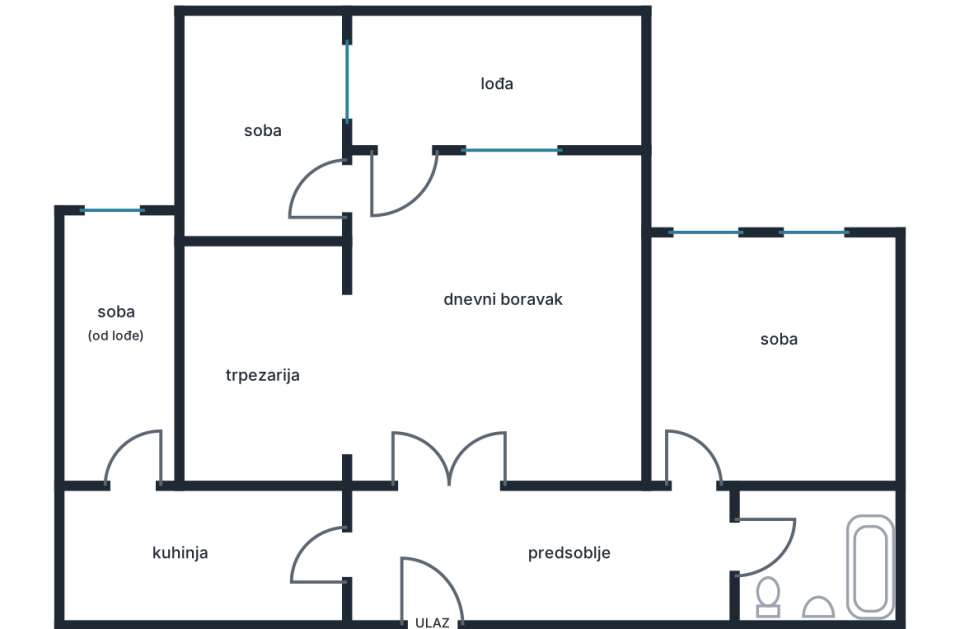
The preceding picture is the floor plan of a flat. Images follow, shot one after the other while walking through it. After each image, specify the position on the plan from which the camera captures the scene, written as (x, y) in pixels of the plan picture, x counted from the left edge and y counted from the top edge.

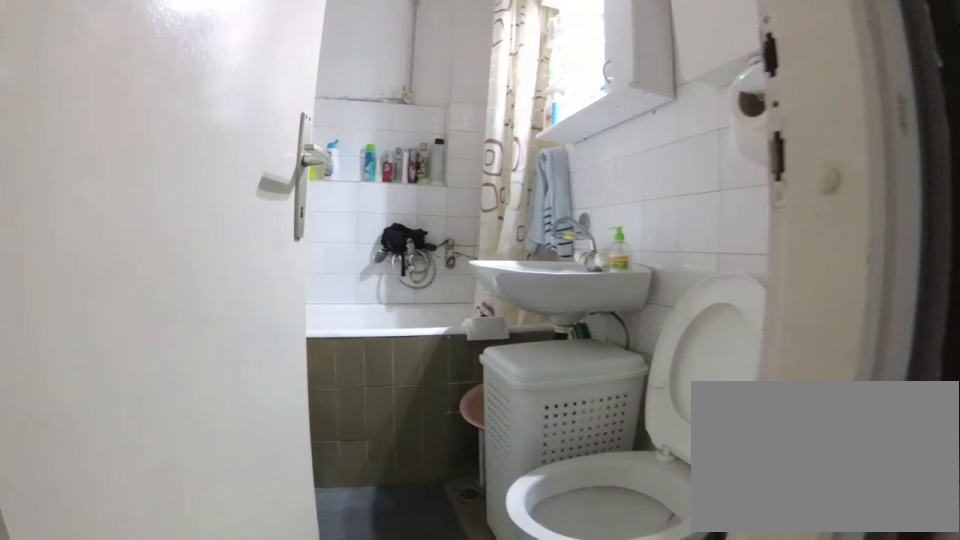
(698, 540)
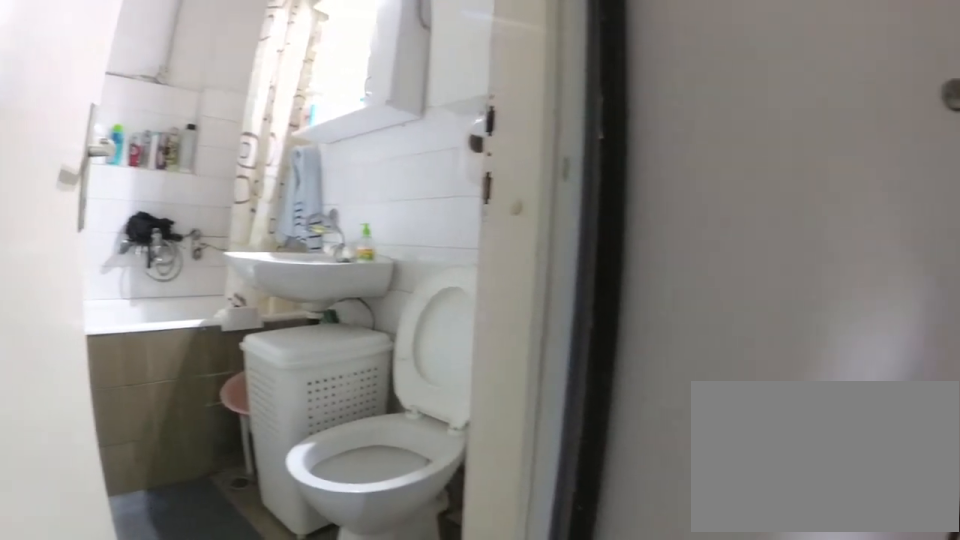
(699, 530)
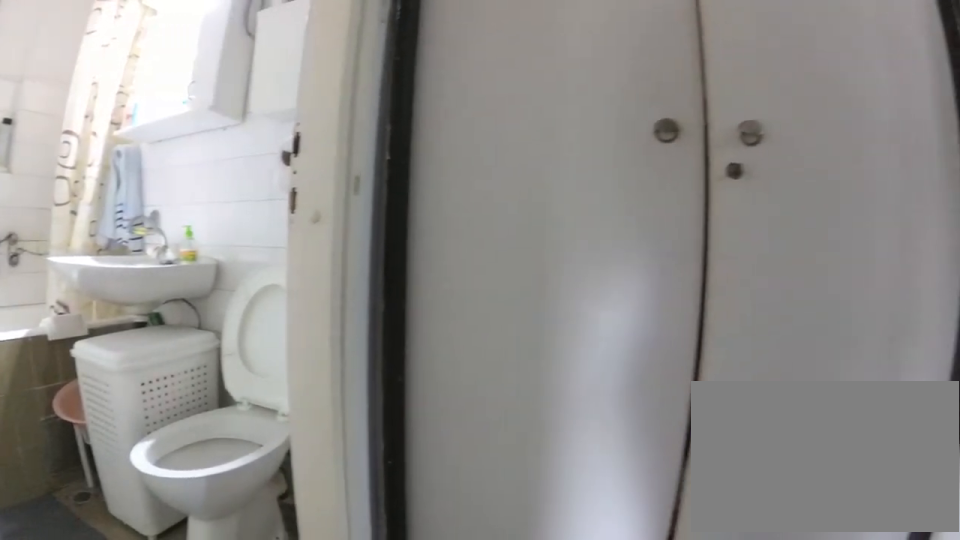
(708, 523)
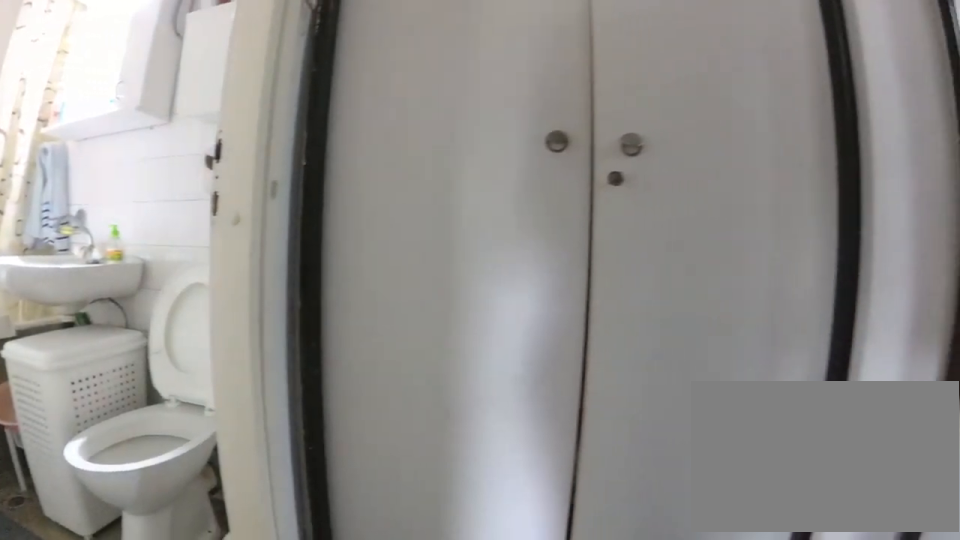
(714, 523)
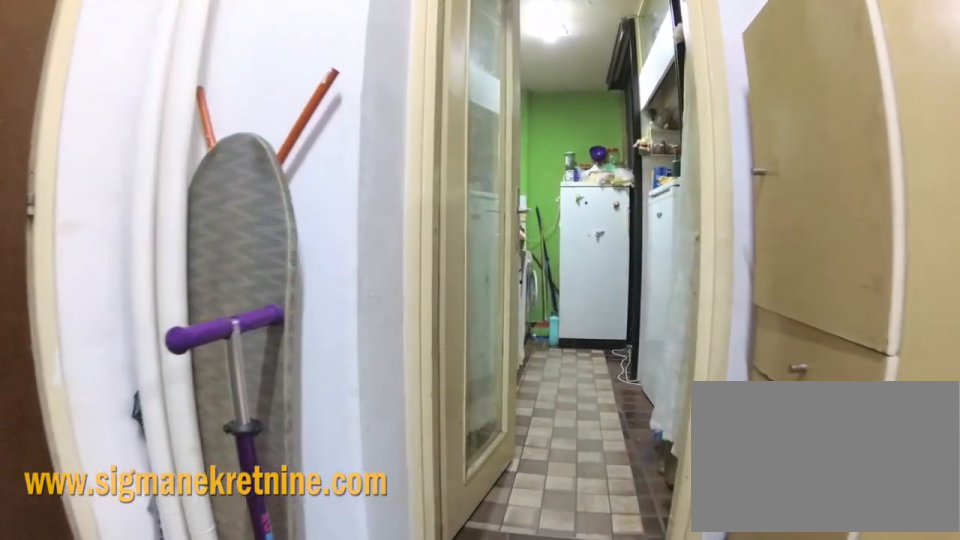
(486, 551)
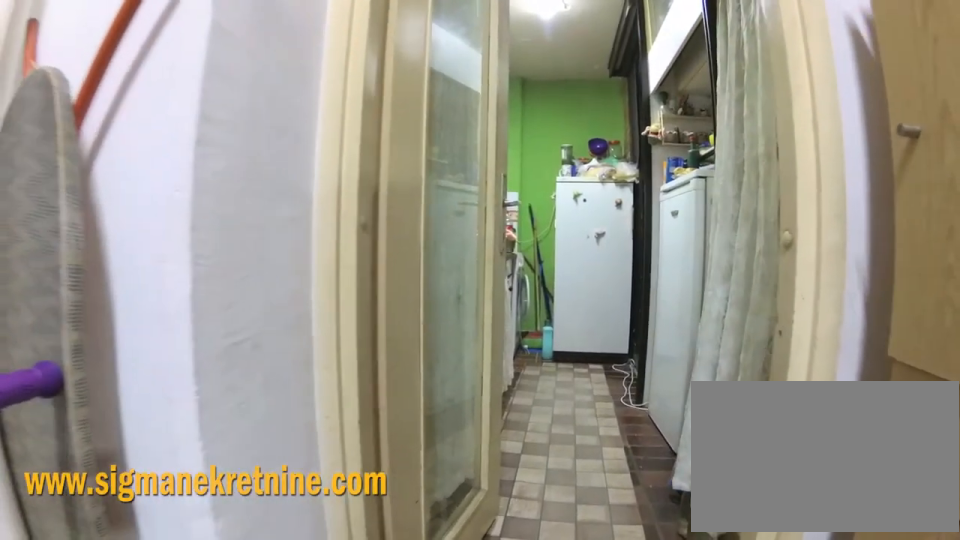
(449, 551)
